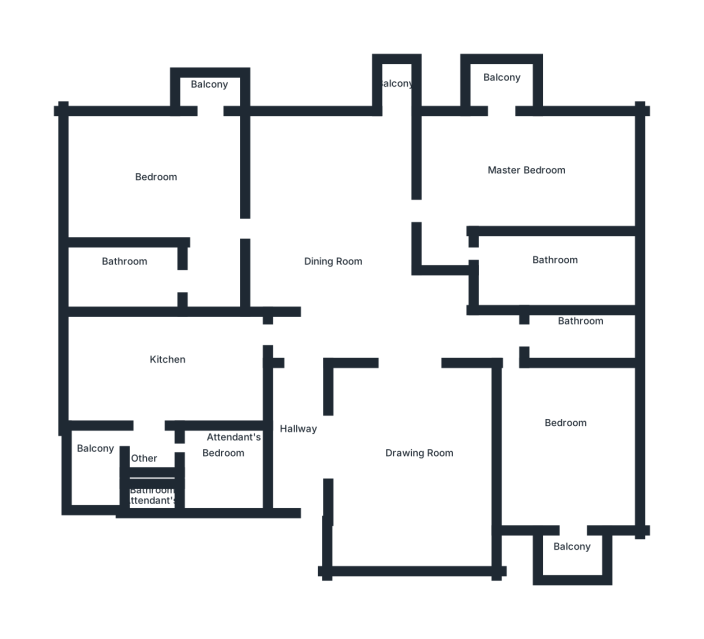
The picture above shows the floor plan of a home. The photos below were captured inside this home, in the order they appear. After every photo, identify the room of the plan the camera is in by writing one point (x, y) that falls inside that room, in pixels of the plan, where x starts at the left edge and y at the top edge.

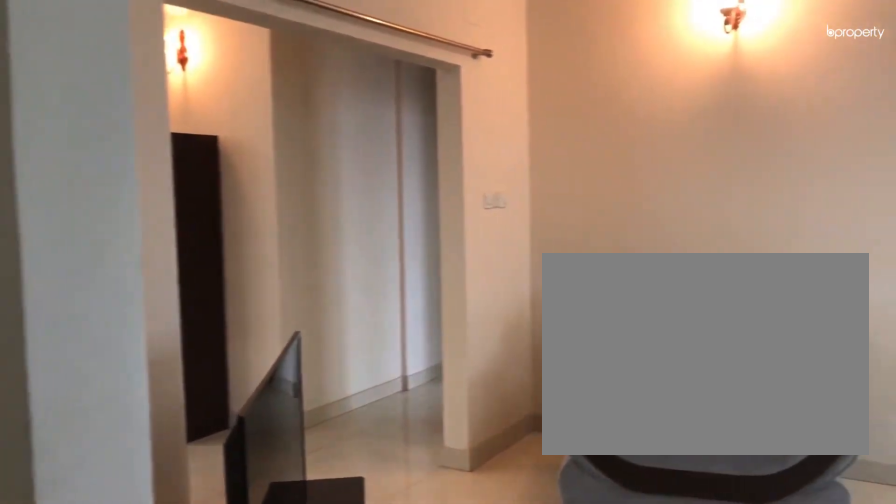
(408, 458)
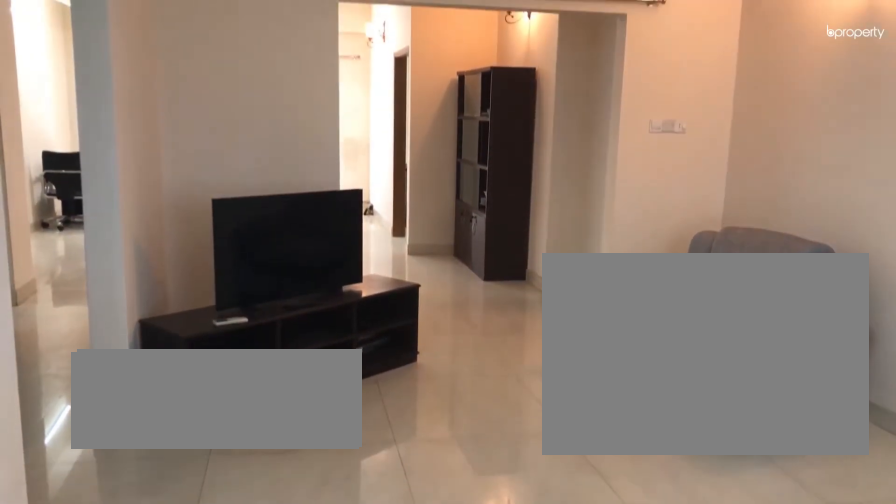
(404, 458)
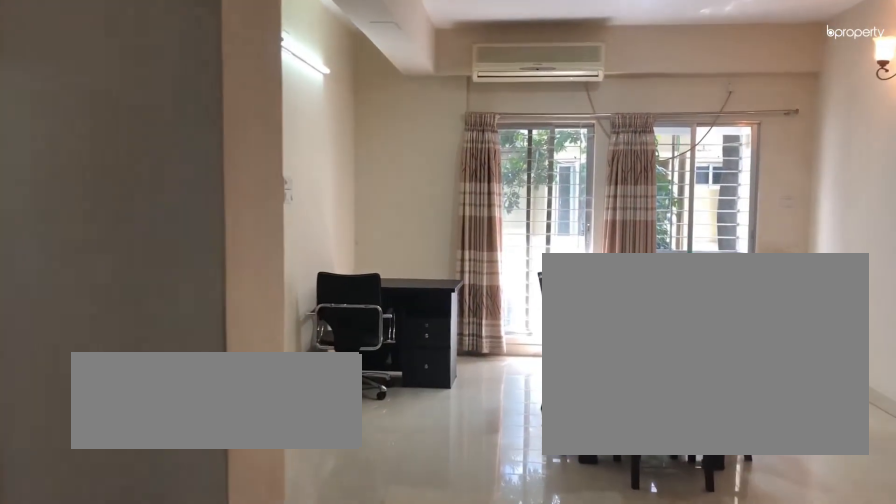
(326, 324)
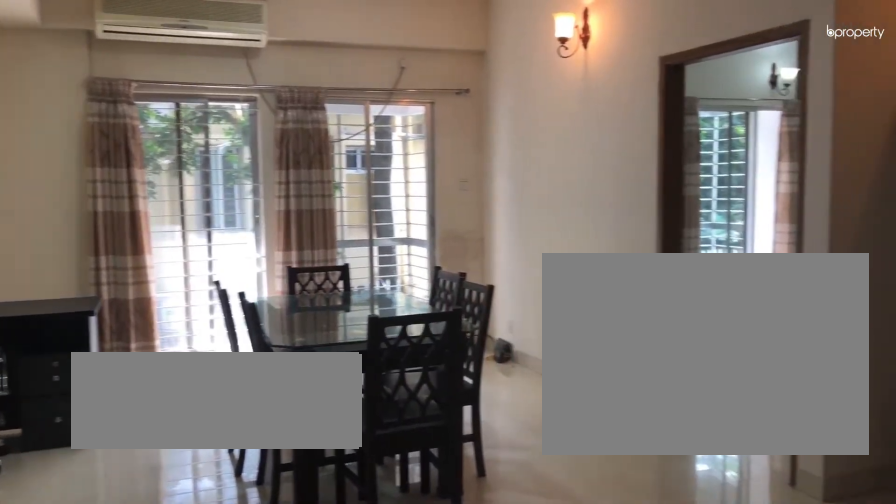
(332, 216)
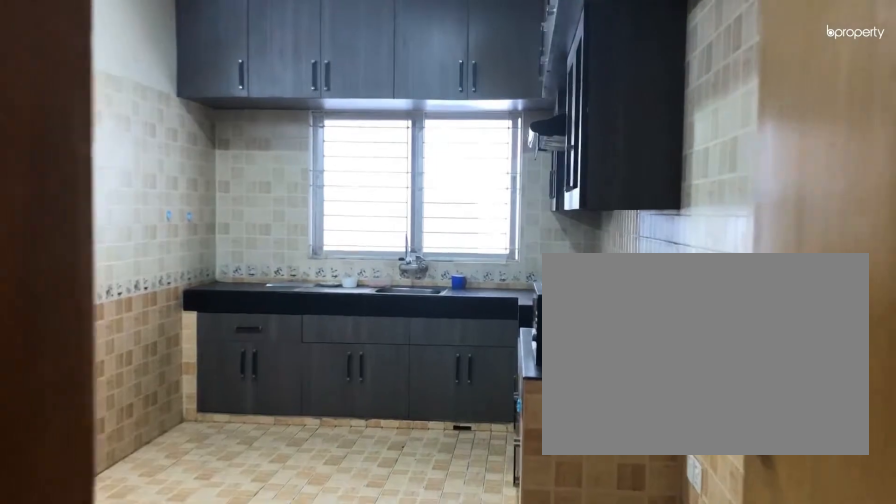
(267, 333)
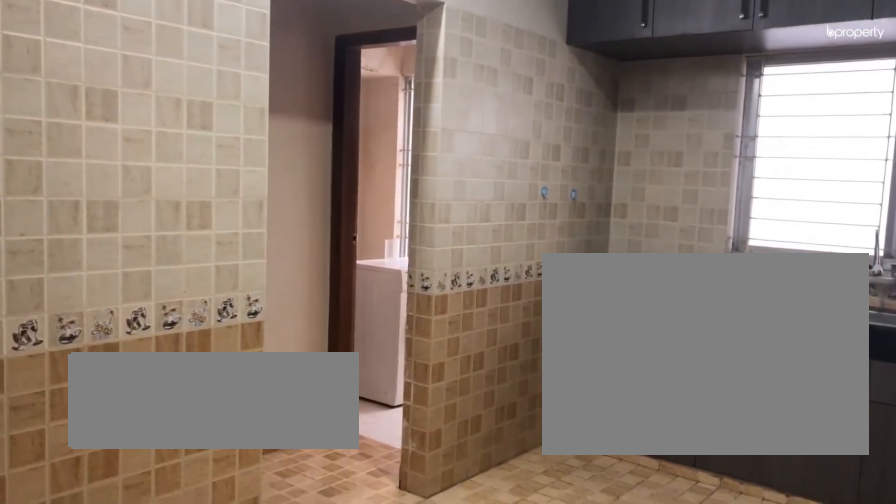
(170, 374)
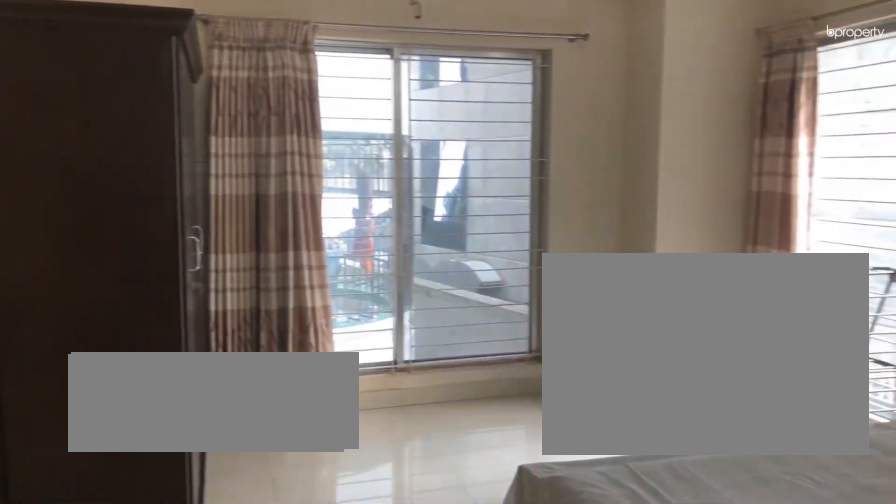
(166, 178)
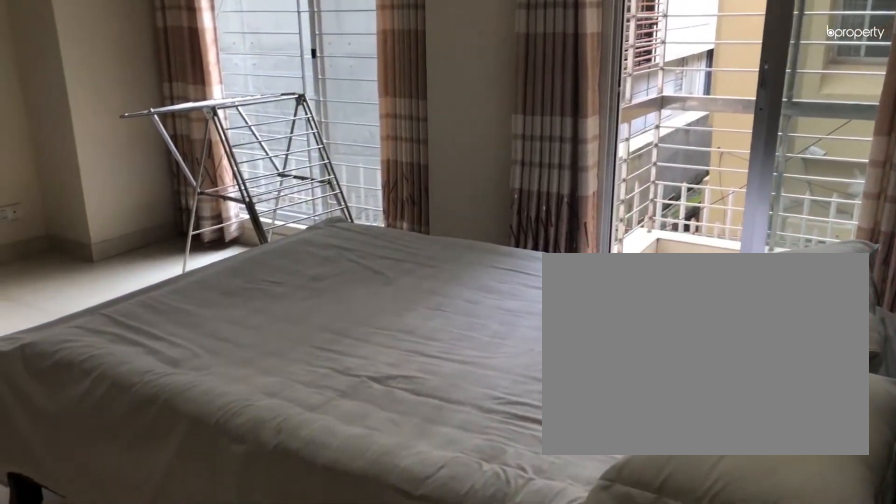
(195, 191)
